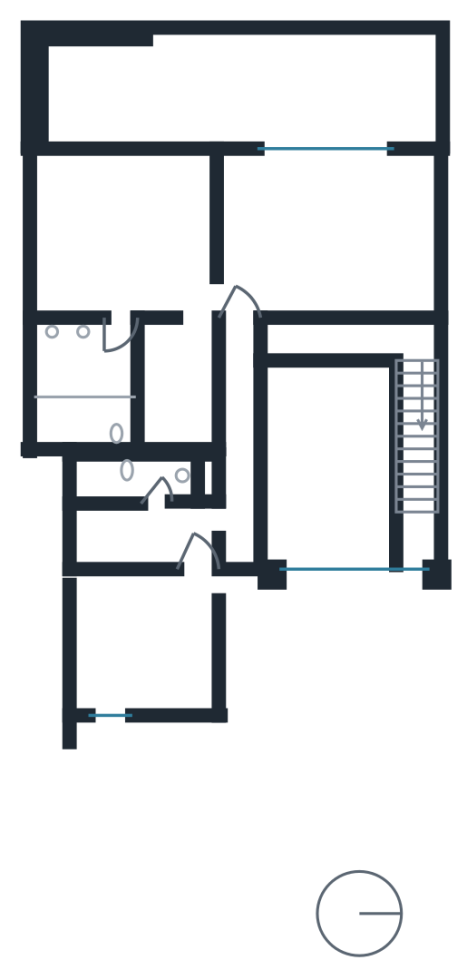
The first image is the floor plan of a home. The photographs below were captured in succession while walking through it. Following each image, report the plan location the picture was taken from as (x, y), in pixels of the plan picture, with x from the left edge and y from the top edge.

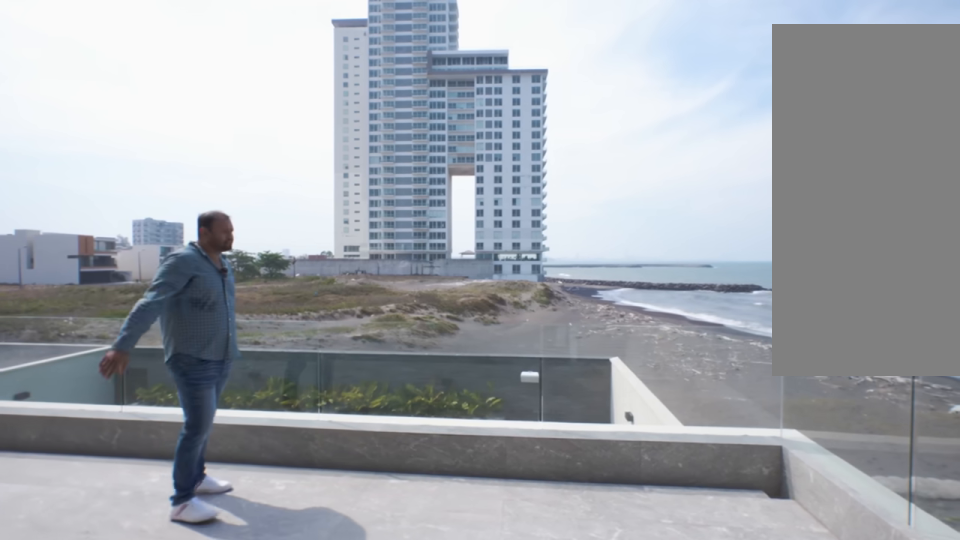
(372, 110)
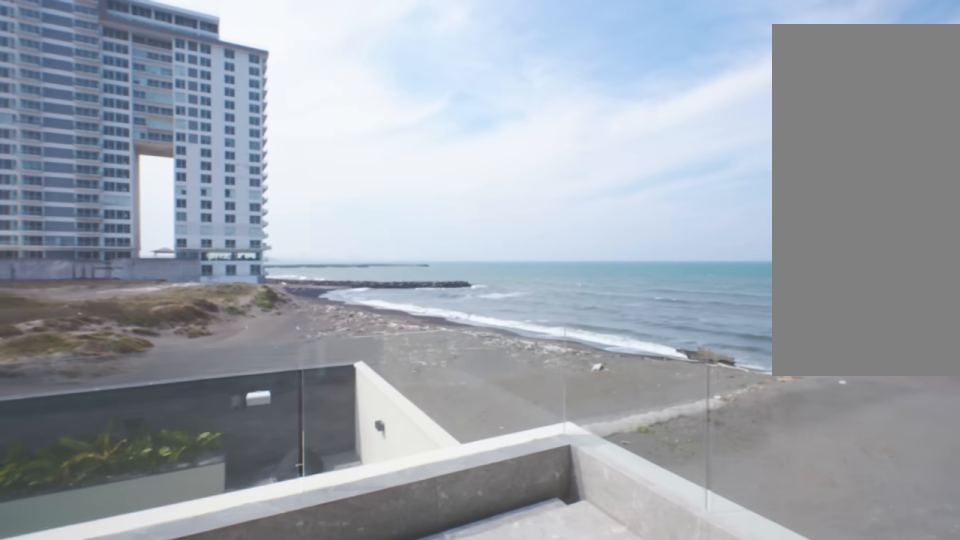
(375, 96)
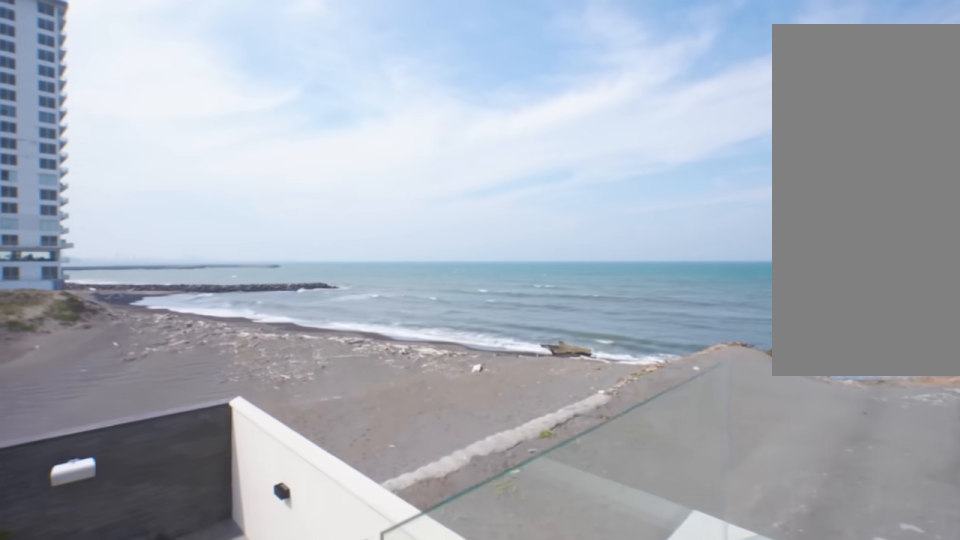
(359, 64)
